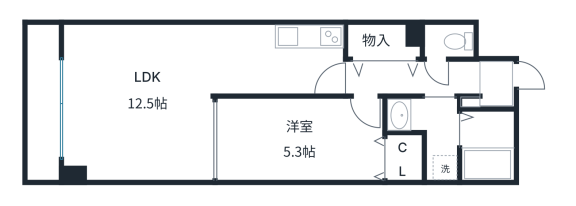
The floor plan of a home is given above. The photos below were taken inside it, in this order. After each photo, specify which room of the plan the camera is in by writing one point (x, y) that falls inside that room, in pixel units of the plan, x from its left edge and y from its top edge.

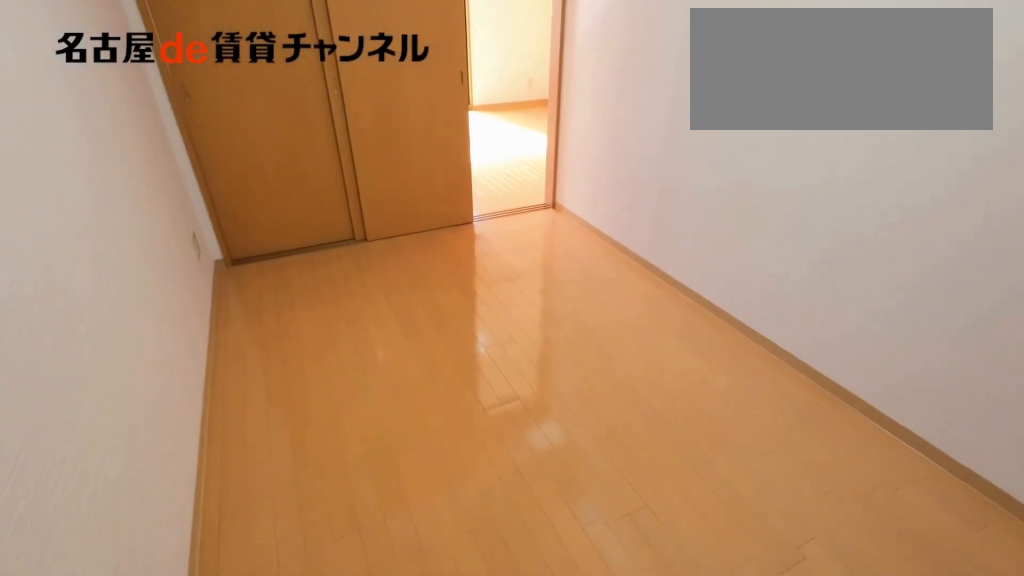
(300, 140)
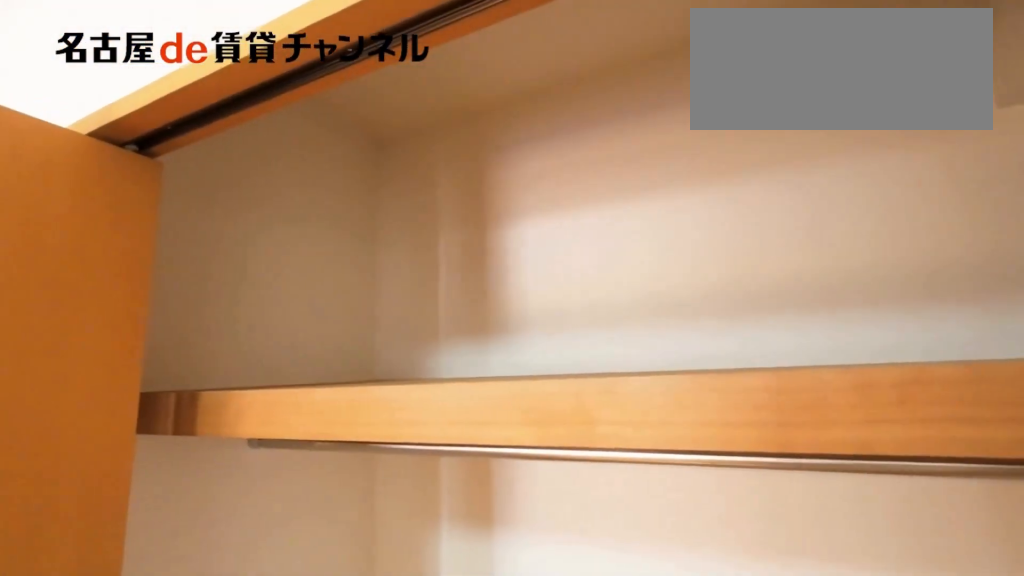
(402, 158)
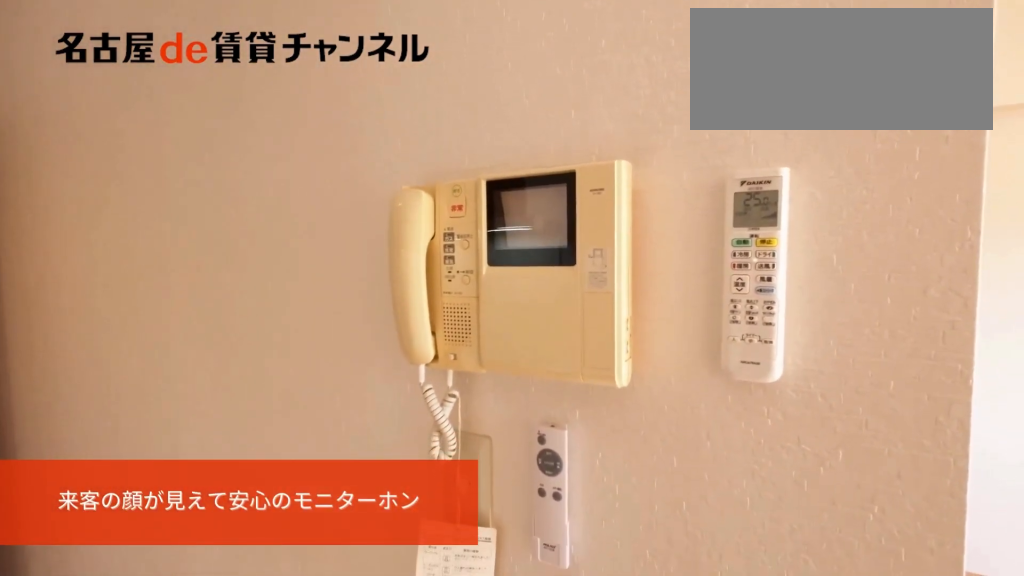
(276, 72)
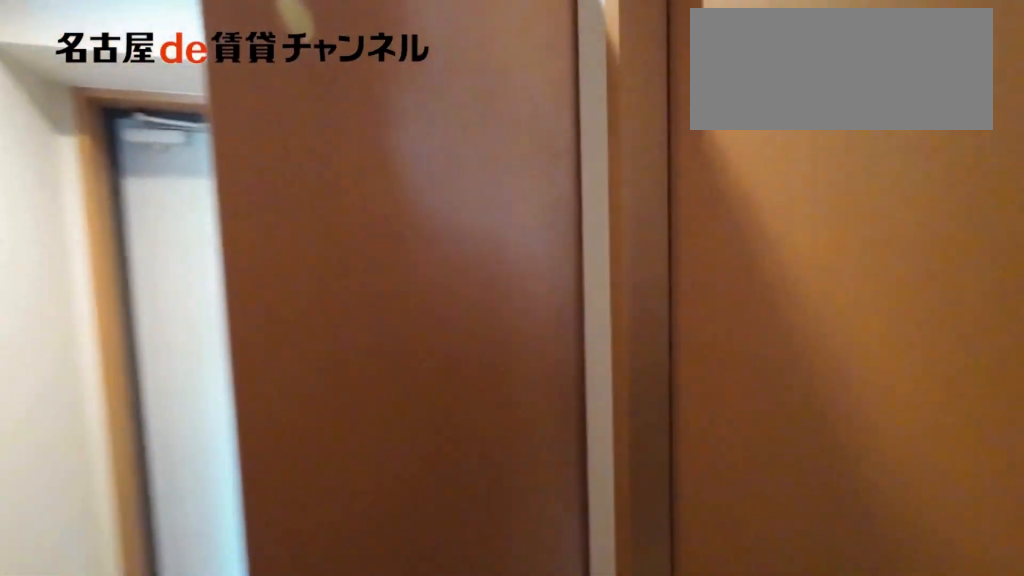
(414, 79)
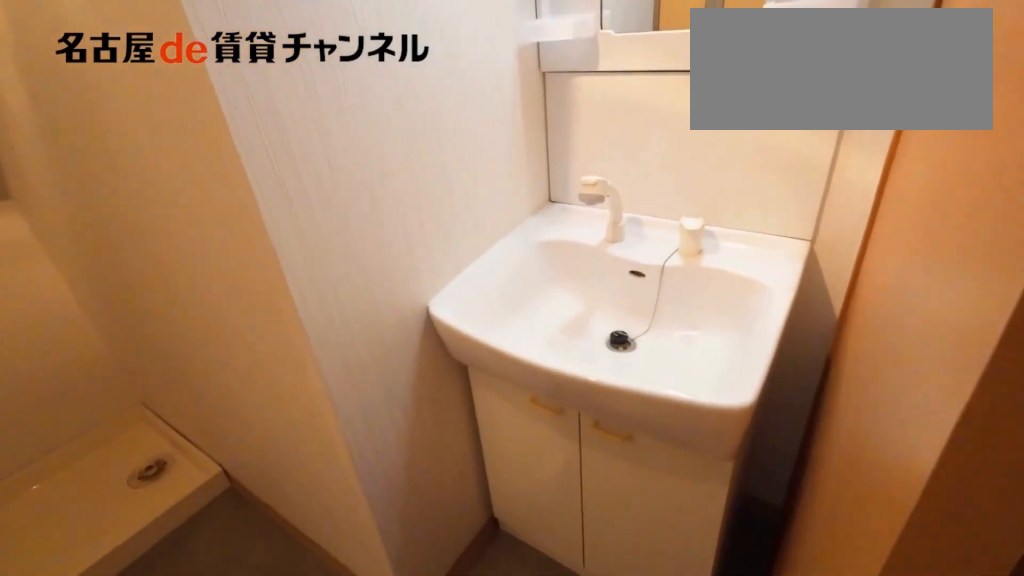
(429, 132)
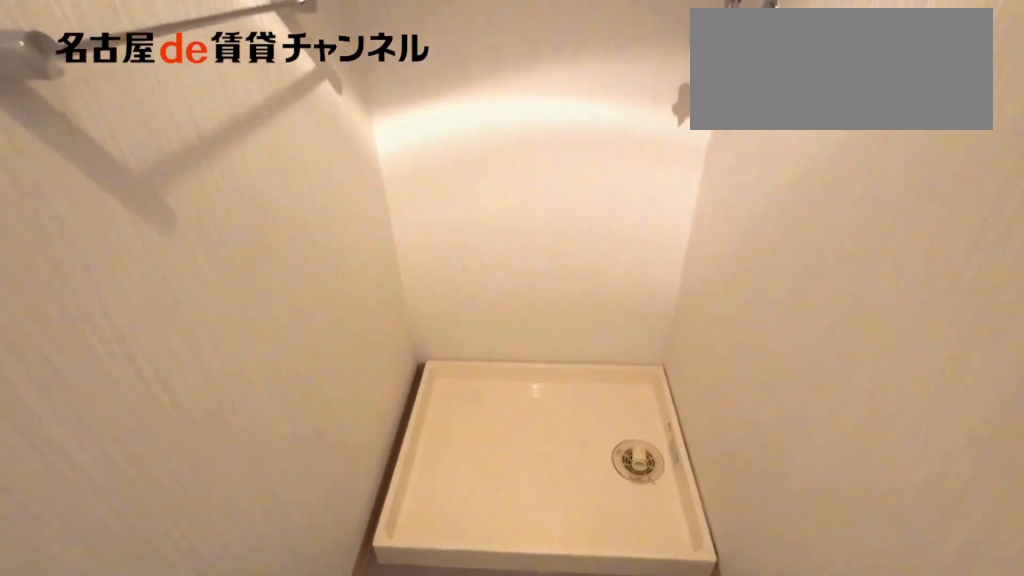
(429, 132)
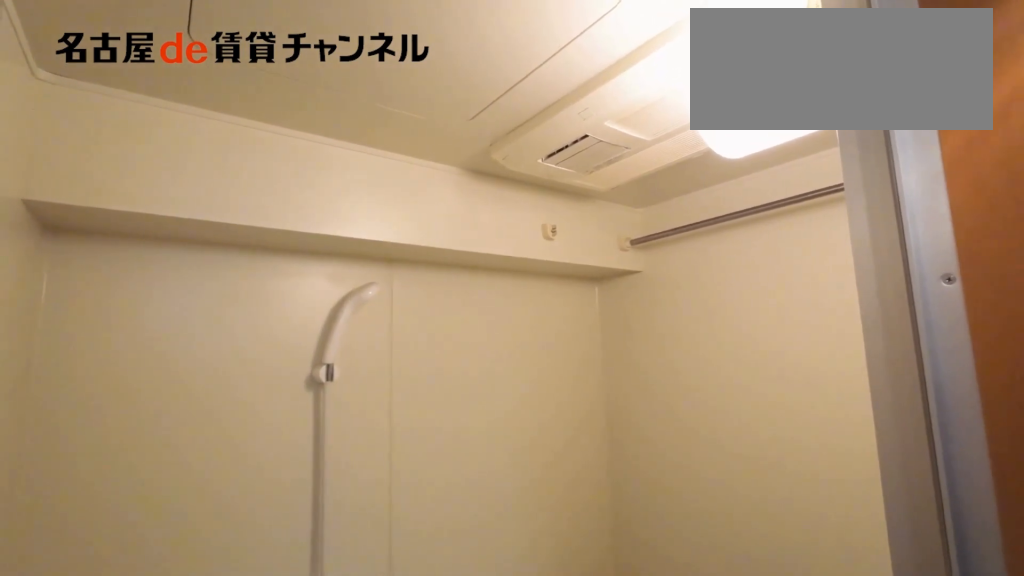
(487, 145)
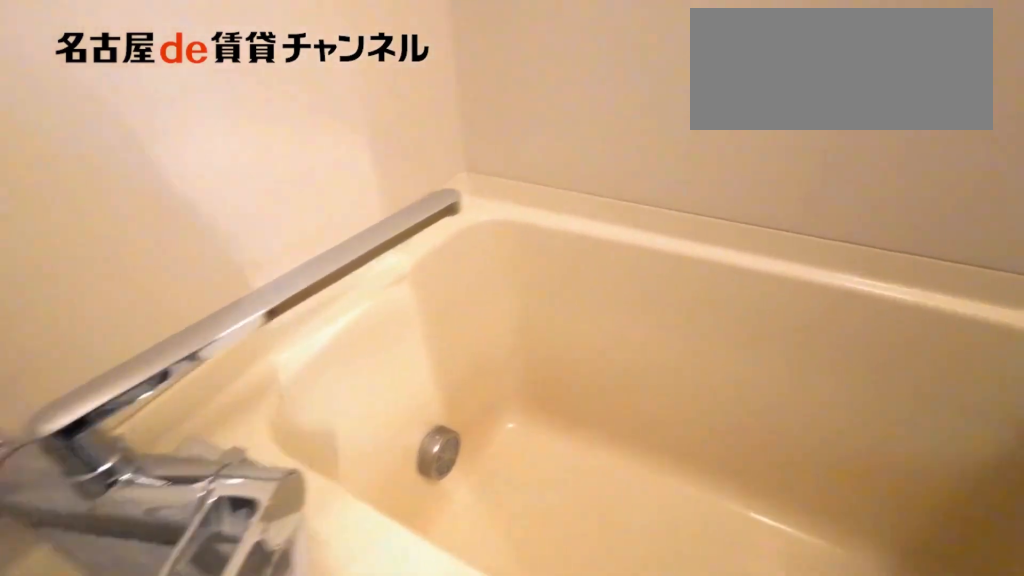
(487, 145)
